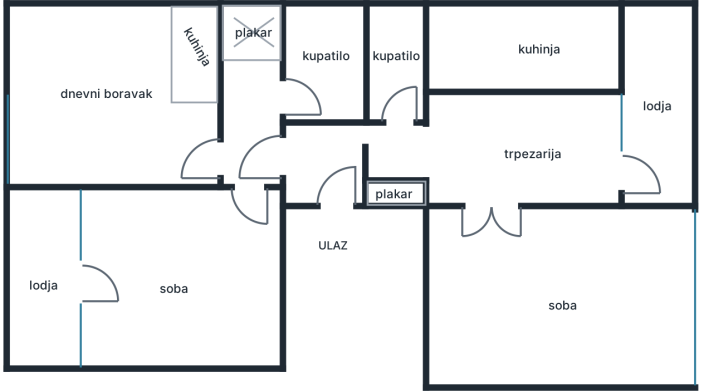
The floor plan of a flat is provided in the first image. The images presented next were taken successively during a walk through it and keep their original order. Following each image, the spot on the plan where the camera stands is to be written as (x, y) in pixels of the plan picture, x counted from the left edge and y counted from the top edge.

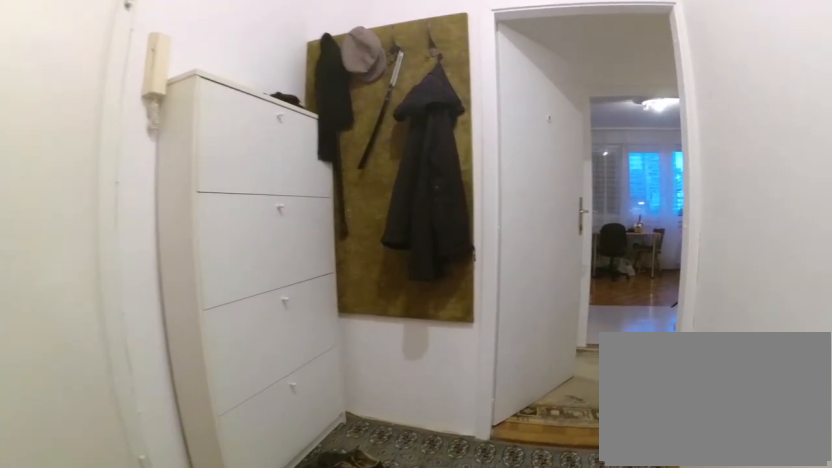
(360, 164)
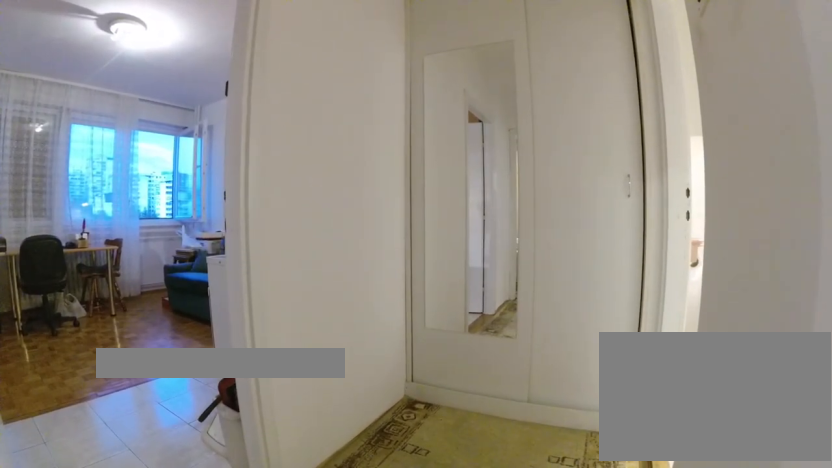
(270, 158)
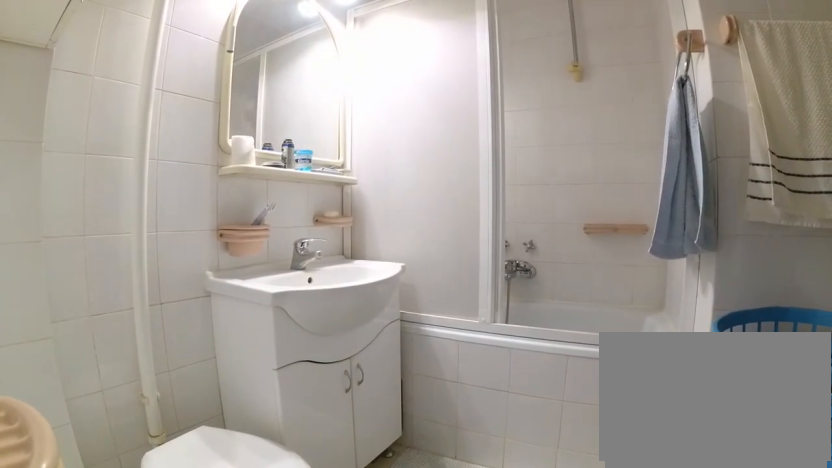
(288, 108)
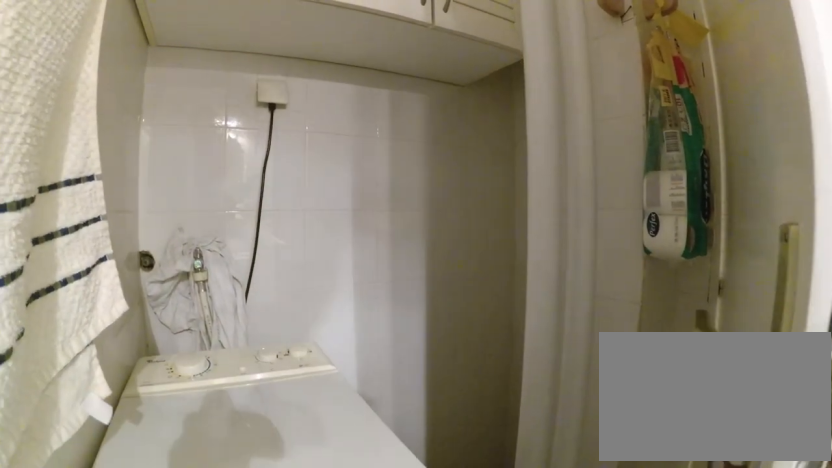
(348, 74)
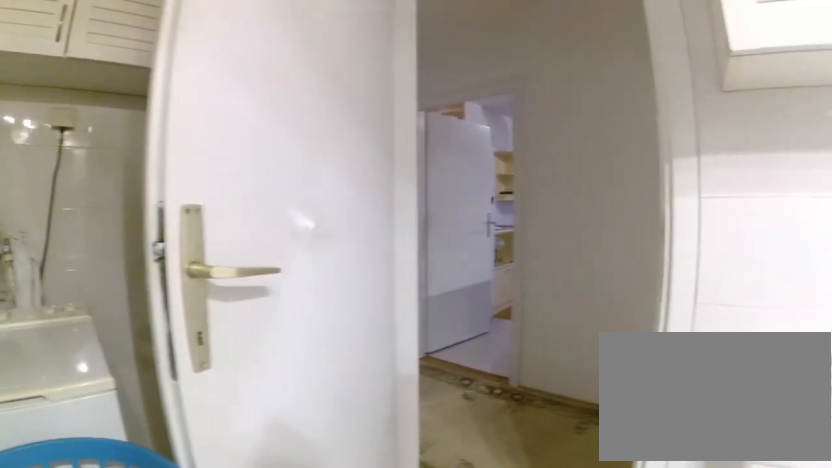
(347, 81)
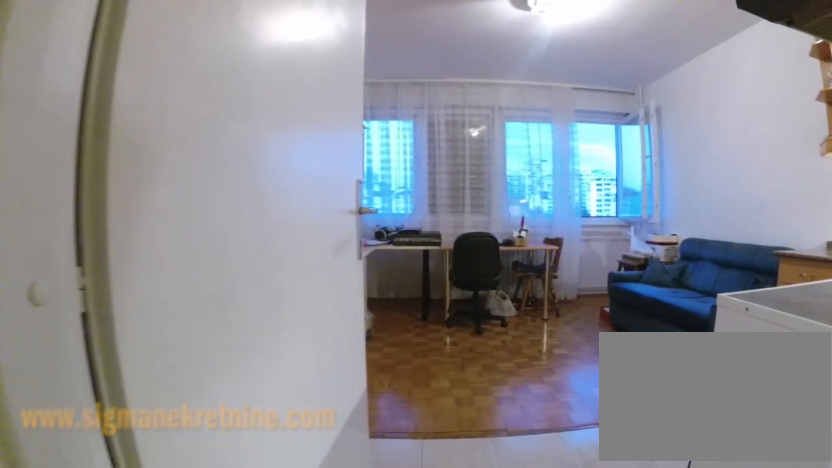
(256, 156)
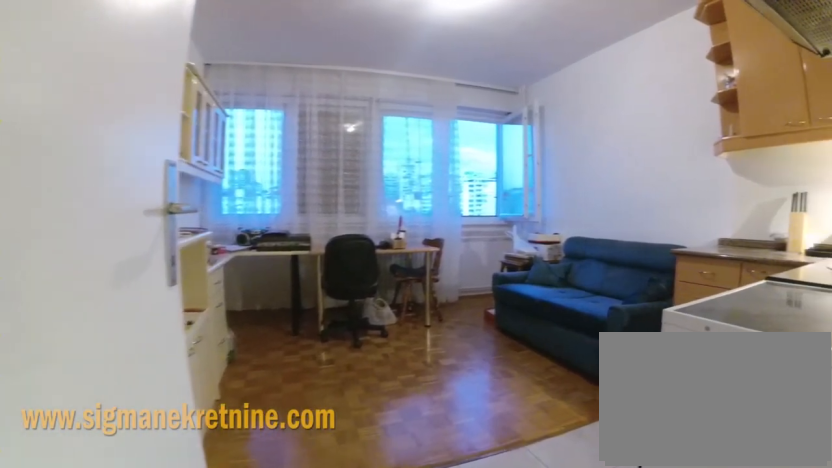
(246, 166)
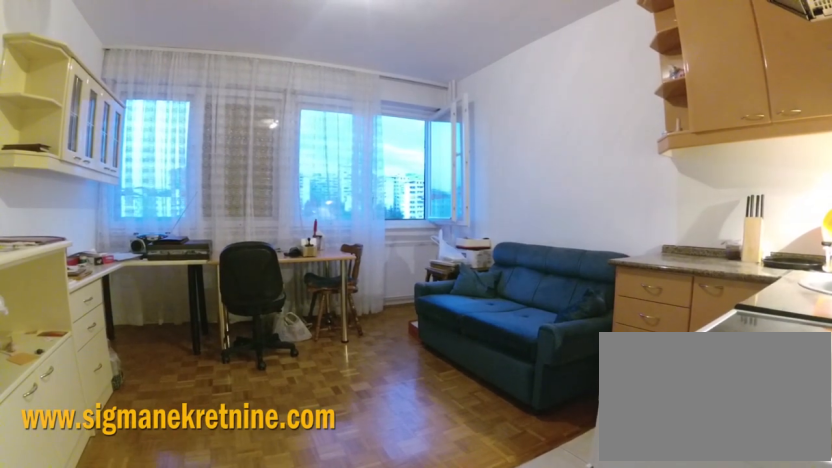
(234, 165)
